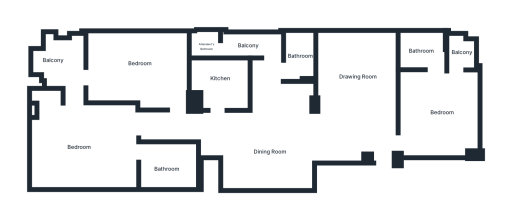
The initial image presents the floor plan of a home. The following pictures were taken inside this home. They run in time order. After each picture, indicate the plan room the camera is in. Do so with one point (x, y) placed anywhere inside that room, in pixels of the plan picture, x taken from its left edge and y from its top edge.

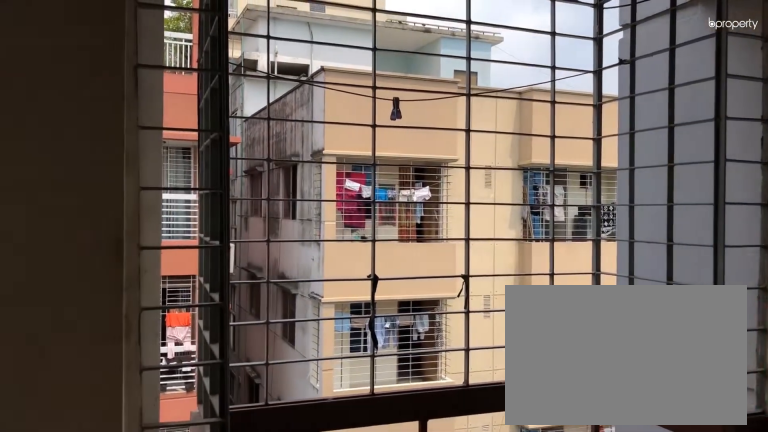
(60, 64)
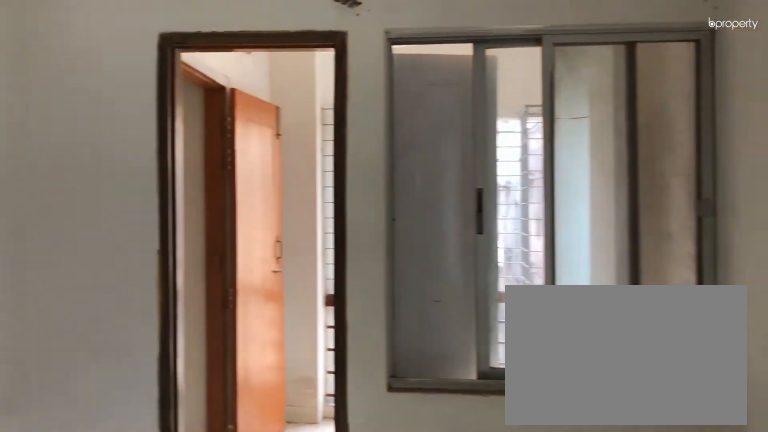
(138, 66)
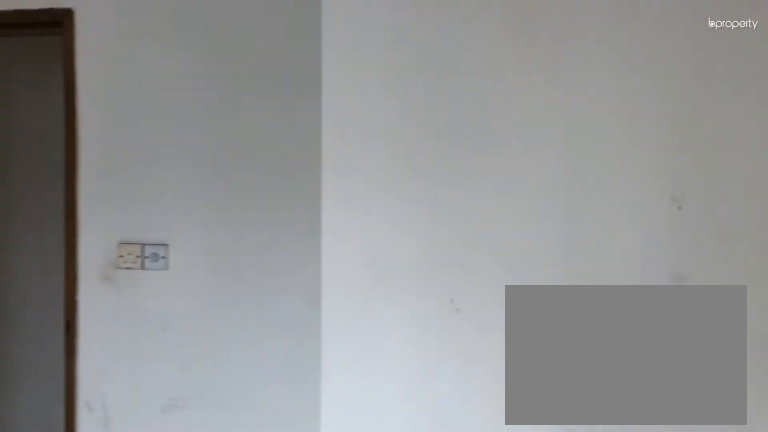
(138, 66)
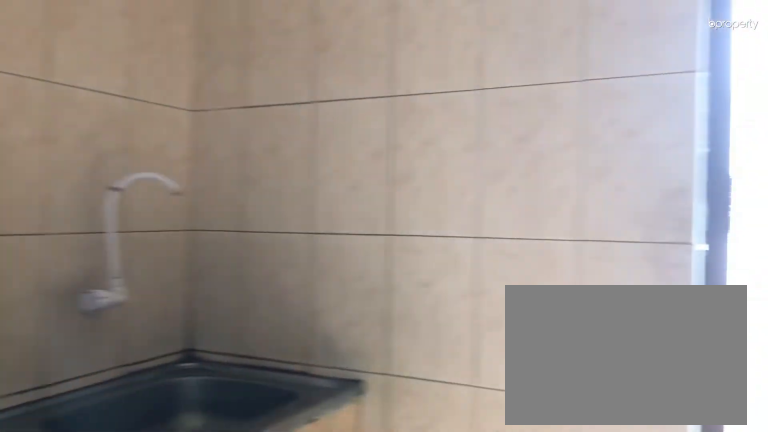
(222, 80)
